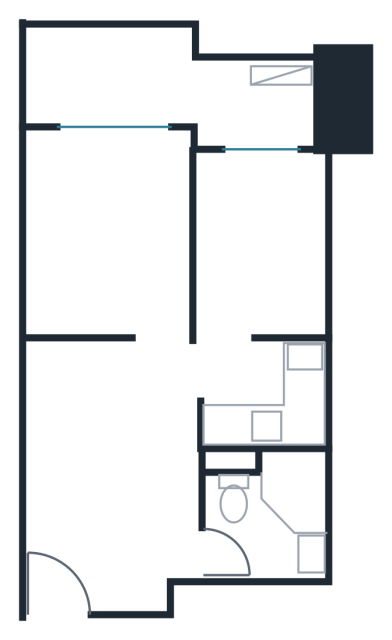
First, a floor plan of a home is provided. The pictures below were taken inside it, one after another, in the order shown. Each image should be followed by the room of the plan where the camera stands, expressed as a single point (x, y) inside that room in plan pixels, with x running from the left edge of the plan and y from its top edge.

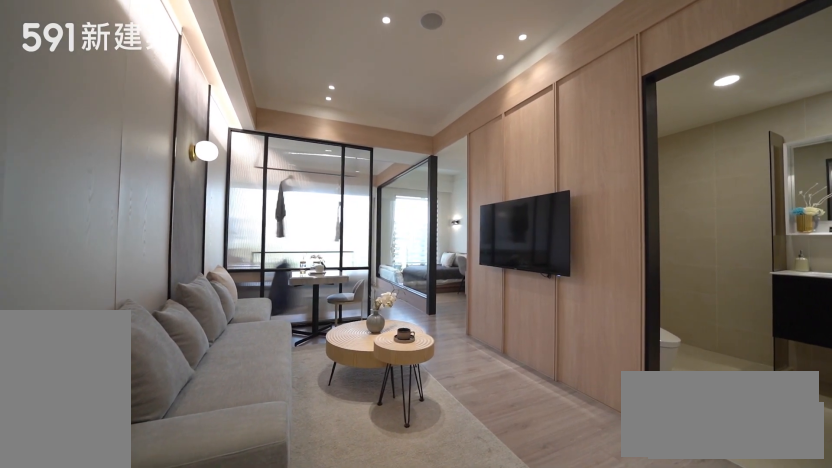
(105, 475)
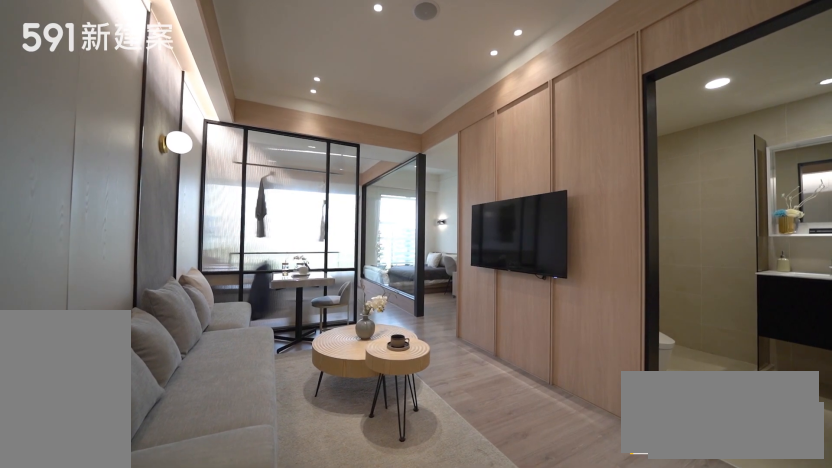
(105, 475)
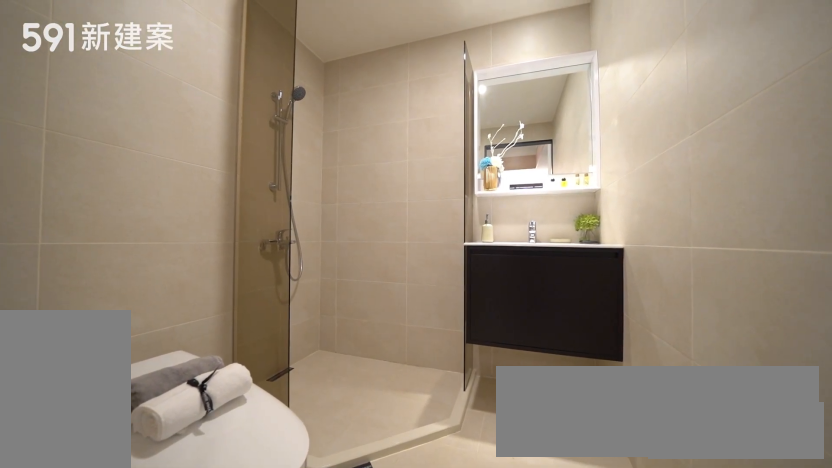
(268, 515)
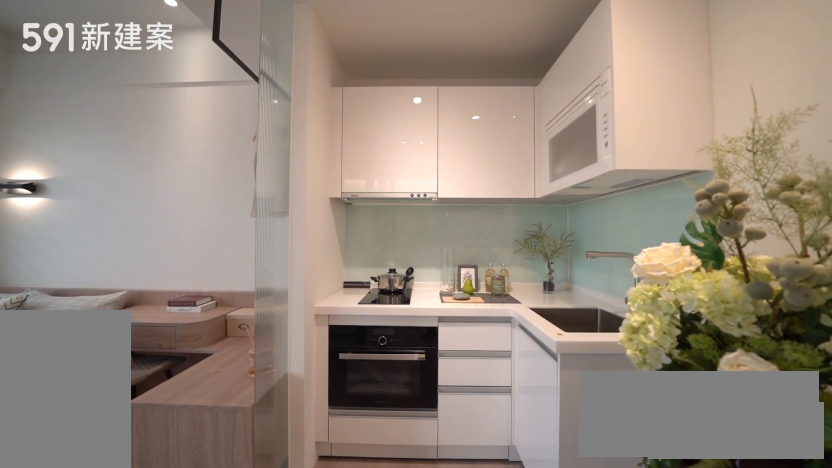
(266, 395)
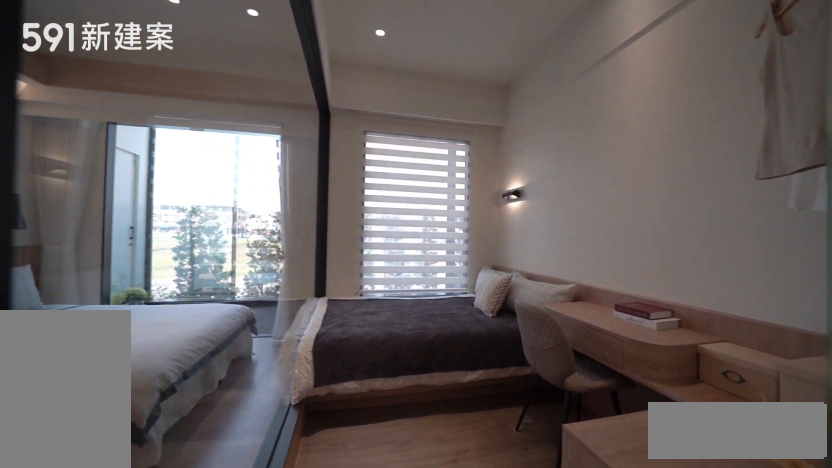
(264, 242)
